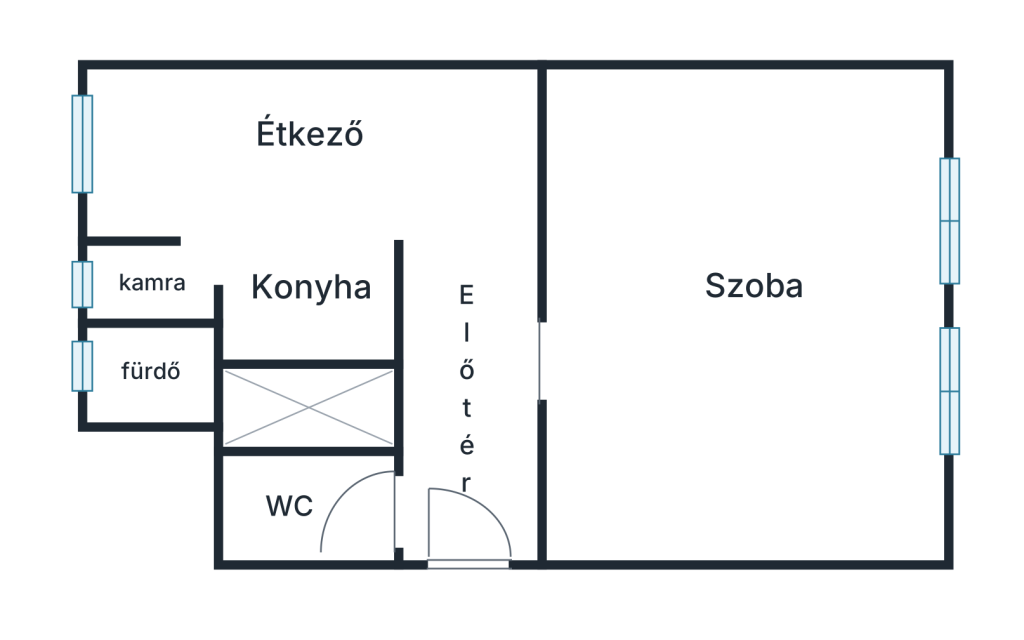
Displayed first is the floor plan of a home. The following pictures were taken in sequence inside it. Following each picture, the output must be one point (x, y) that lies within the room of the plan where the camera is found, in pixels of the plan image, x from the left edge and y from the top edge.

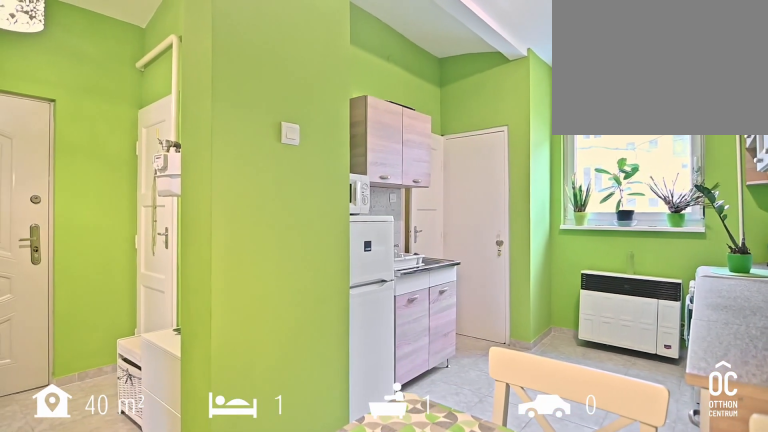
(312, 134)
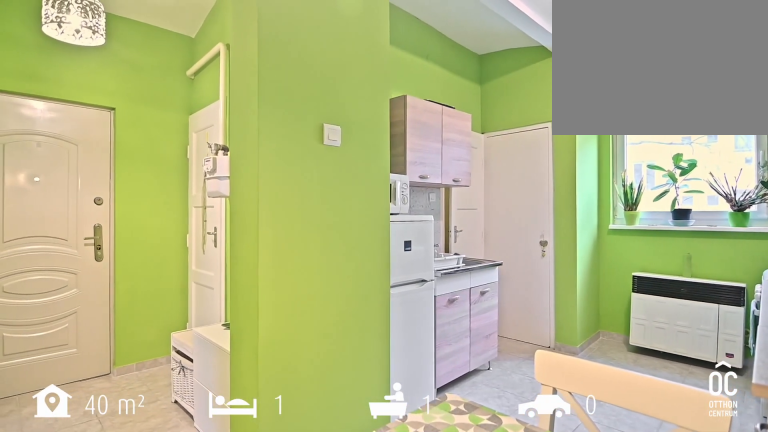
(312, 134)
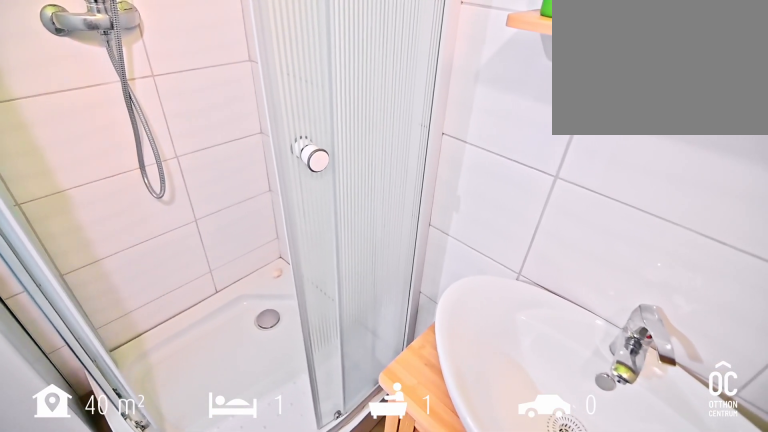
(153, 370)
